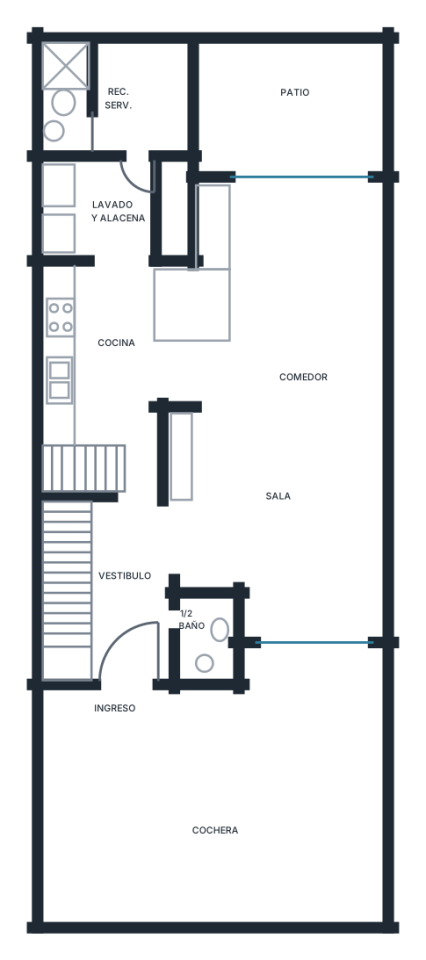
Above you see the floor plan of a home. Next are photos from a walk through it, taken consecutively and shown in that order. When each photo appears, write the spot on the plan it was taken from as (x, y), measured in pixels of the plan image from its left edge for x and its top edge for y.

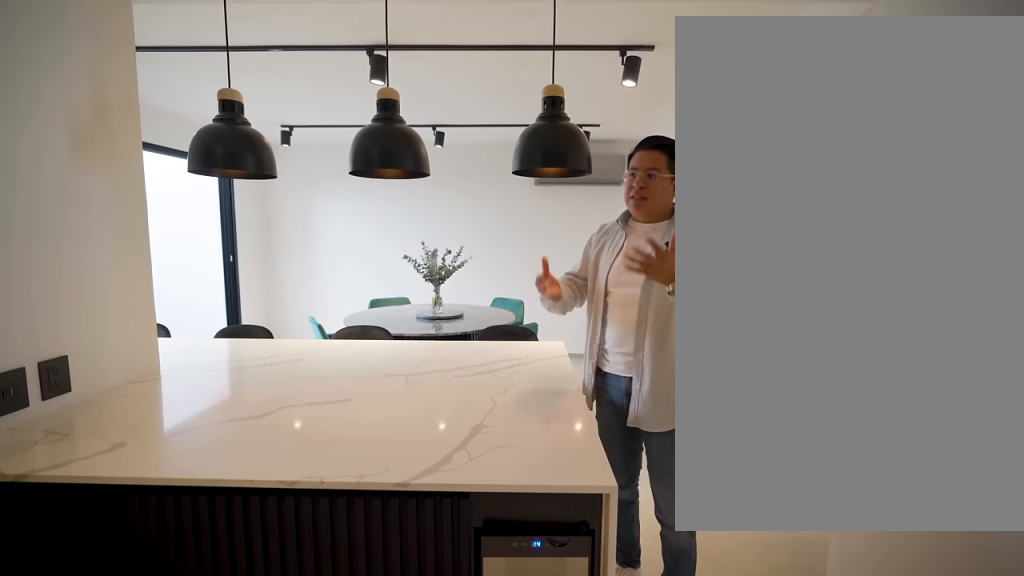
(96, 318)
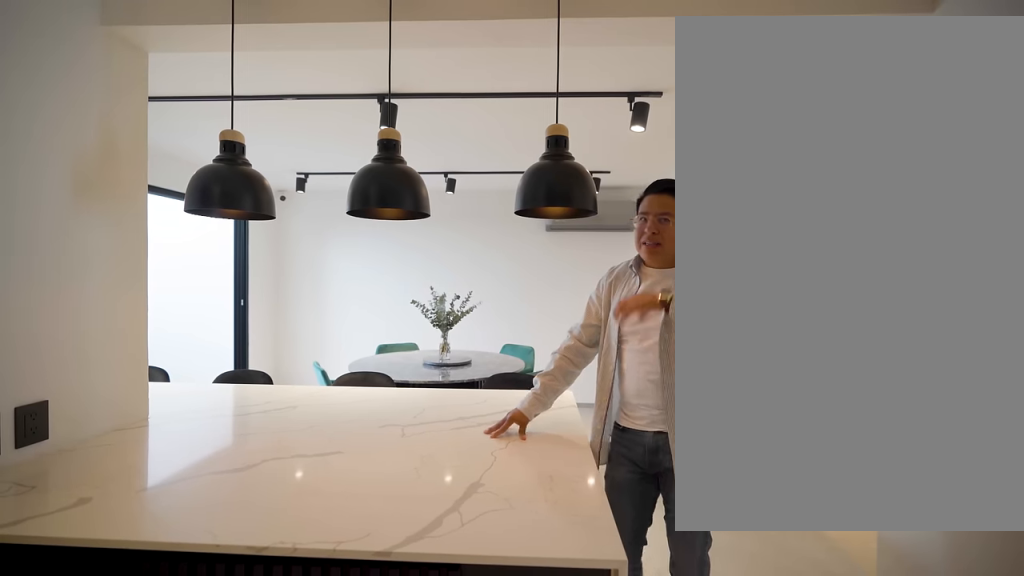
(97, 318)
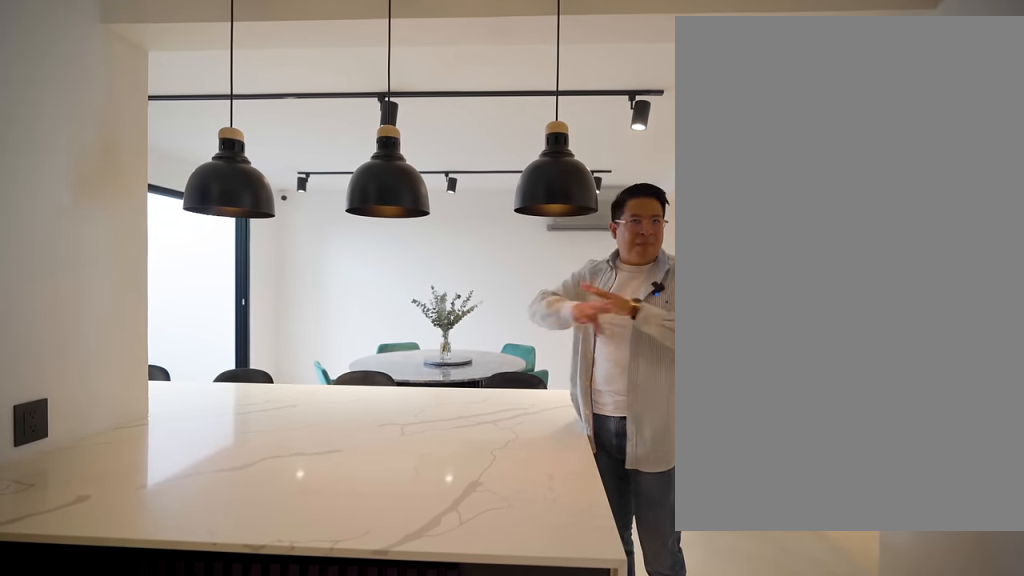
(97, 318)
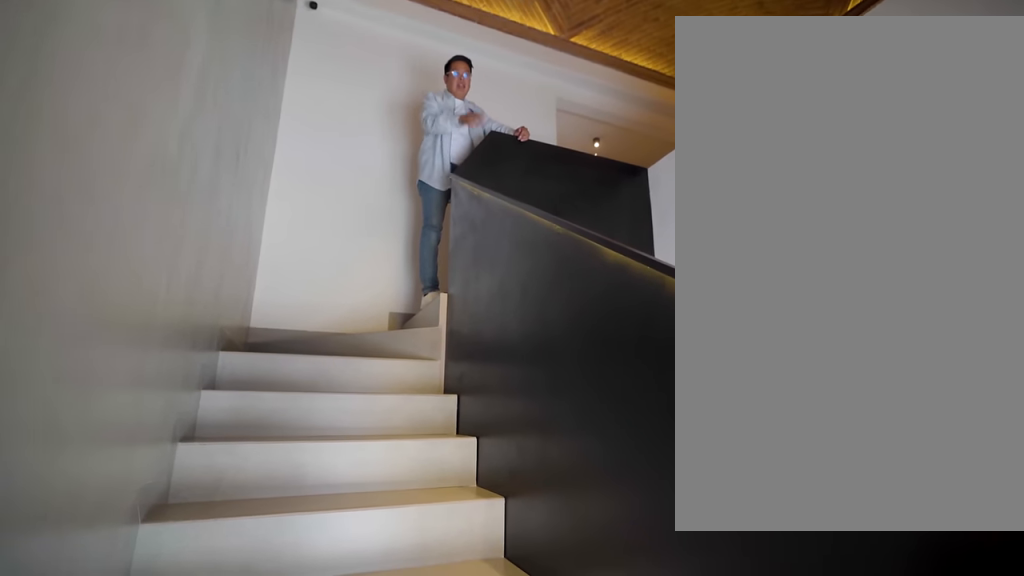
(72, 646)
